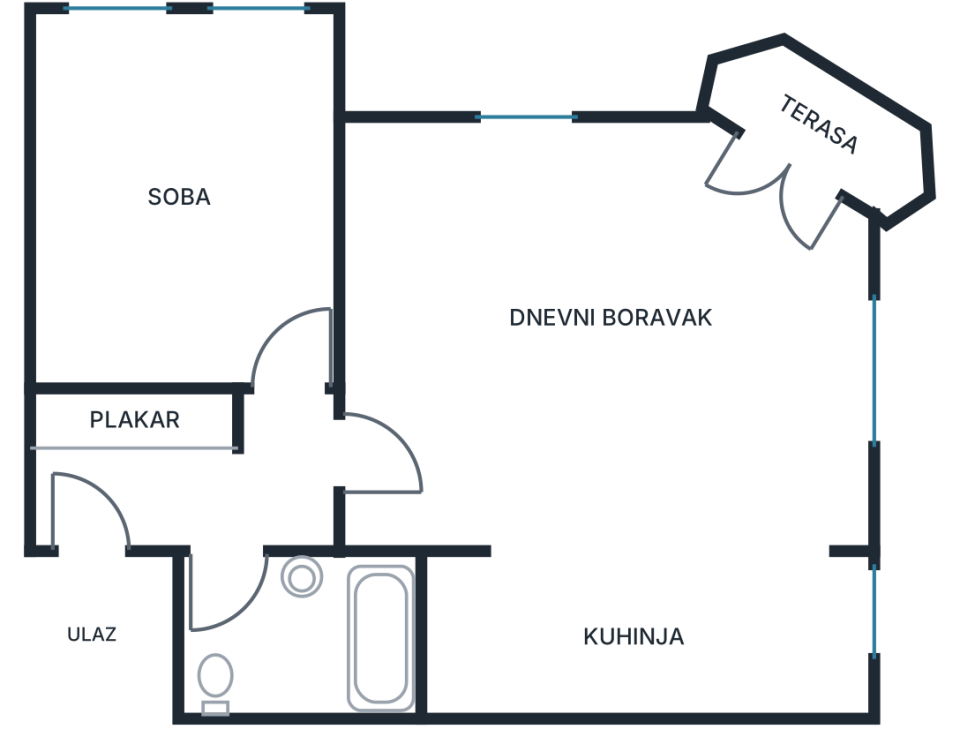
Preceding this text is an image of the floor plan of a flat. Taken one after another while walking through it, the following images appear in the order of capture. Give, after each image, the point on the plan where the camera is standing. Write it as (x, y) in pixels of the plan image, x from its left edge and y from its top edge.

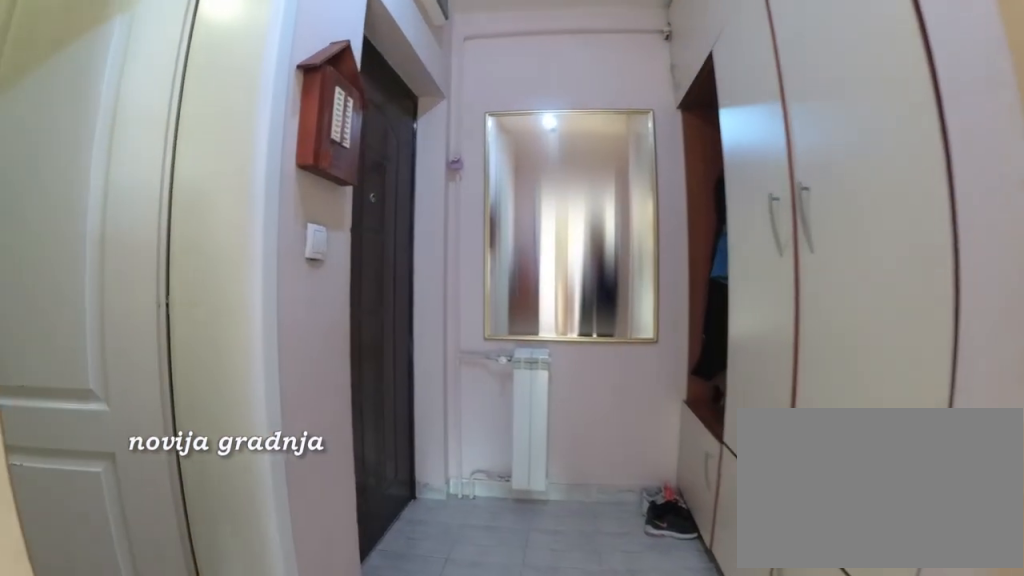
(316, 472)
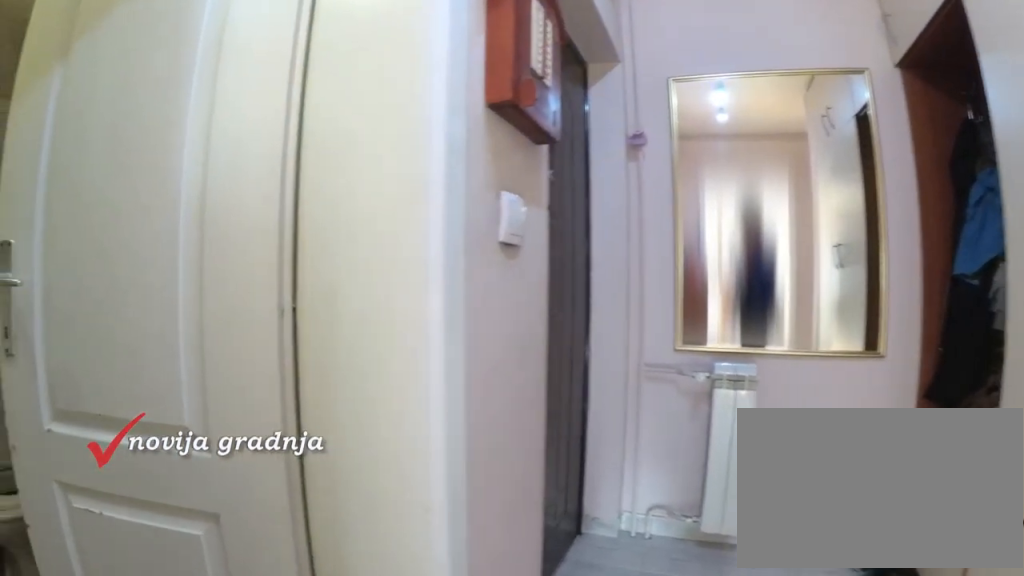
(259, 486)
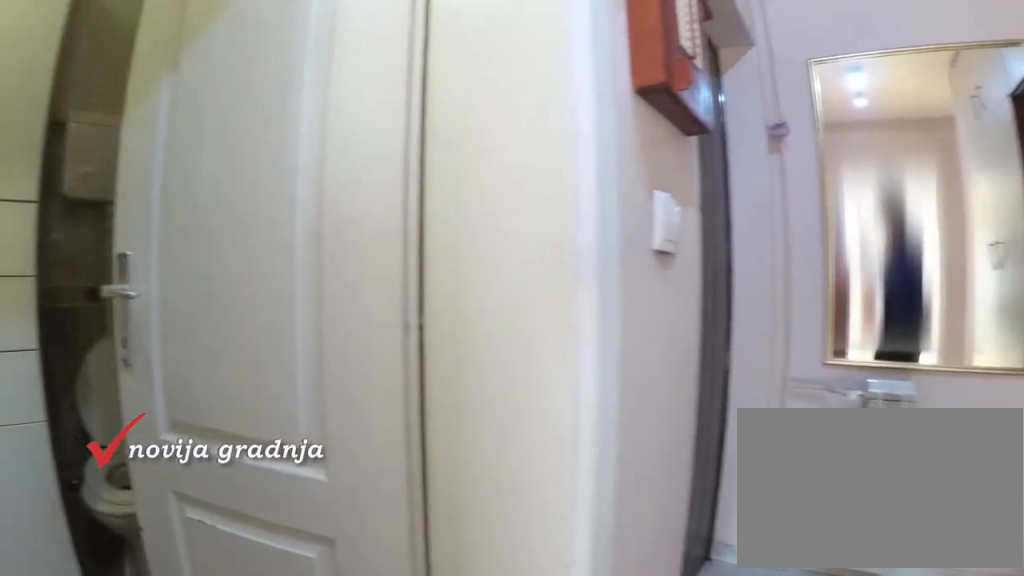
(254, 489)
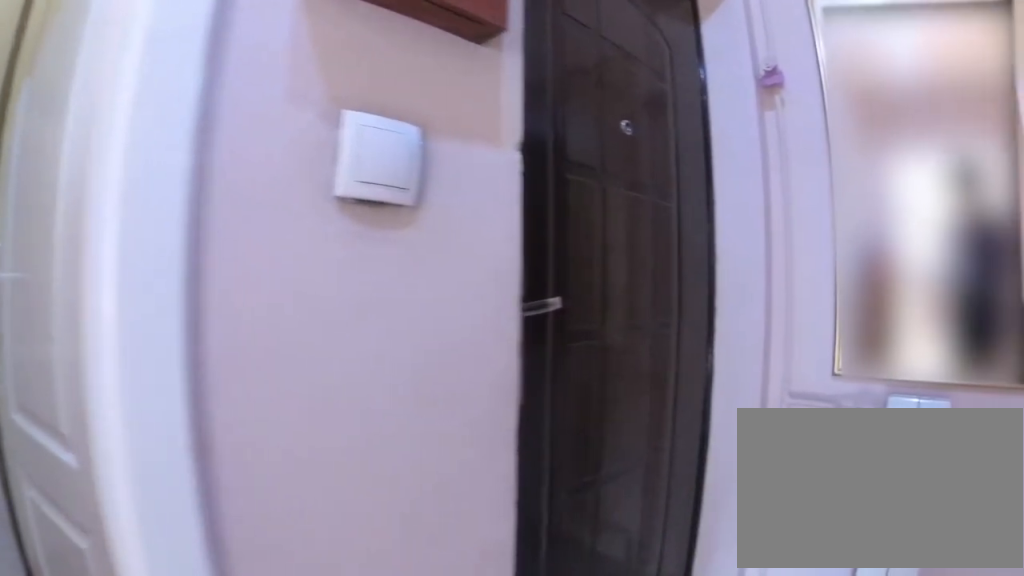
(272, 497)
